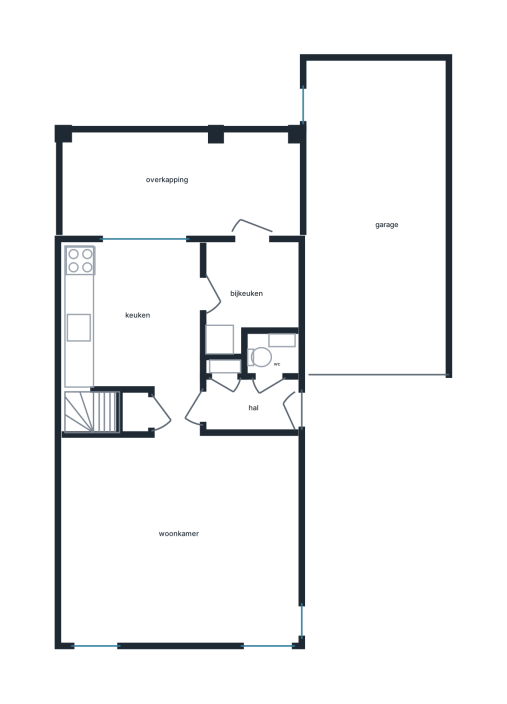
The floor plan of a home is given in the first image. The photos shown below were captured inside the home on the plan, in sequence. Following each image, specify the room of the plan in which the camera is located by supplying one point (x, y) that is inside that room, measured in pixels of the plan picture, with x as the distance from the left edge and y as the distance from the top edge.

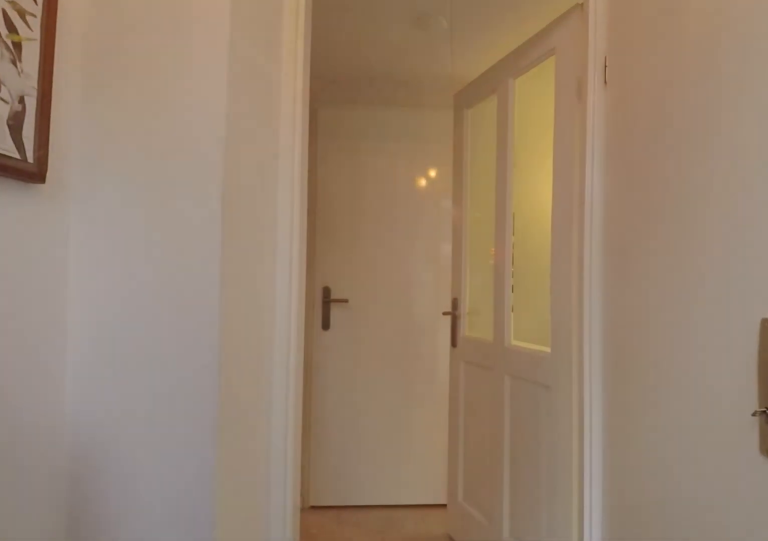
(250, 405)
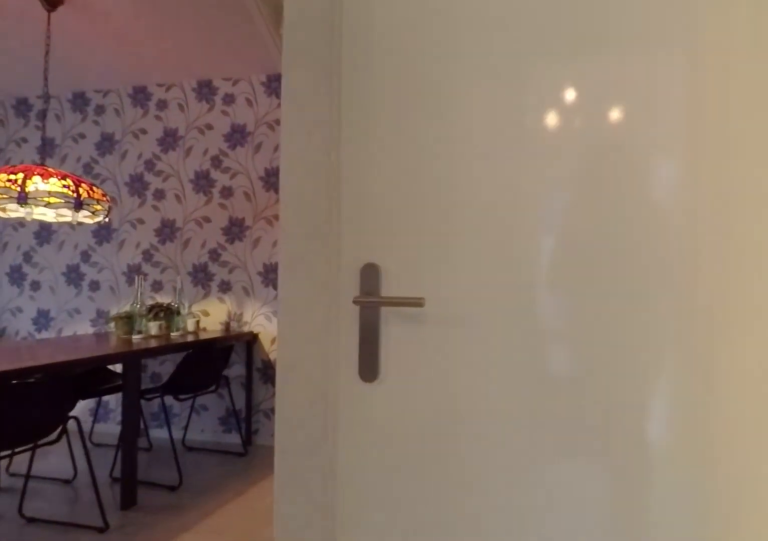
(179, 533)
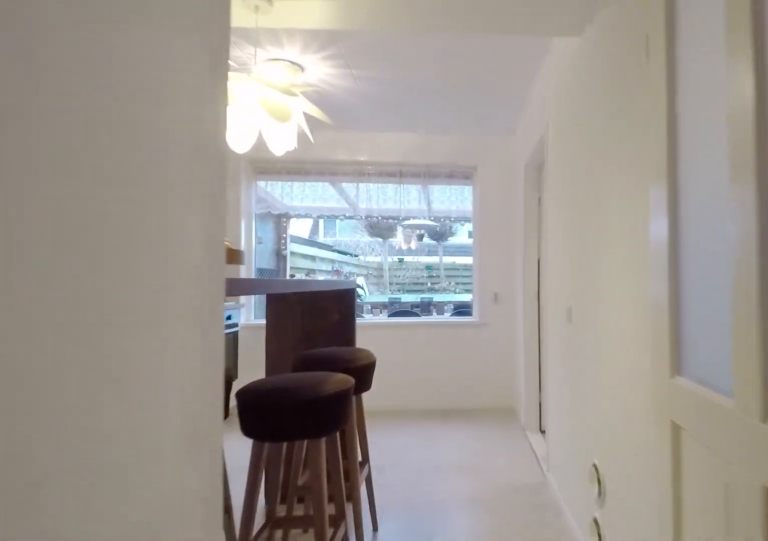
(179, 533)
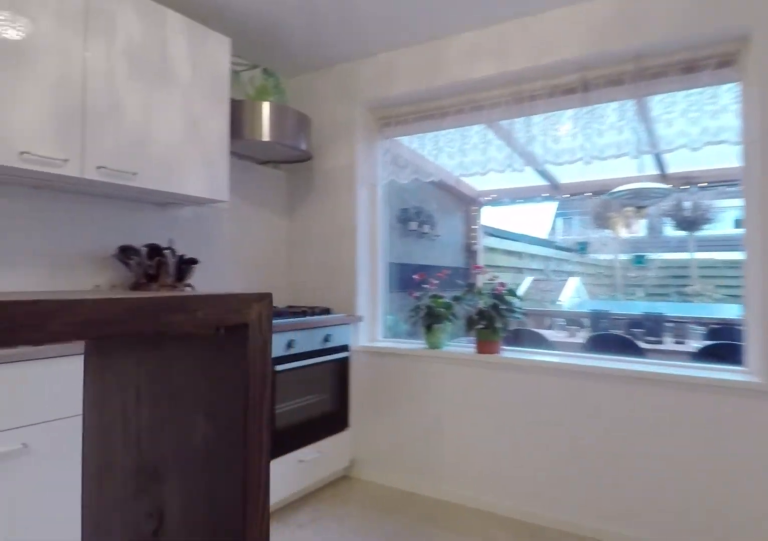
(133, 316)
